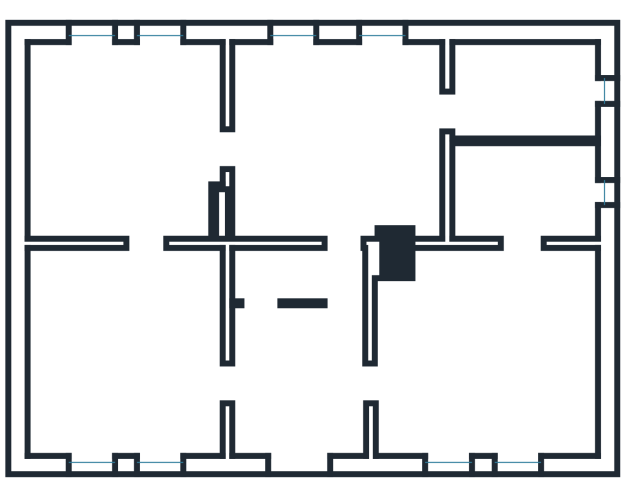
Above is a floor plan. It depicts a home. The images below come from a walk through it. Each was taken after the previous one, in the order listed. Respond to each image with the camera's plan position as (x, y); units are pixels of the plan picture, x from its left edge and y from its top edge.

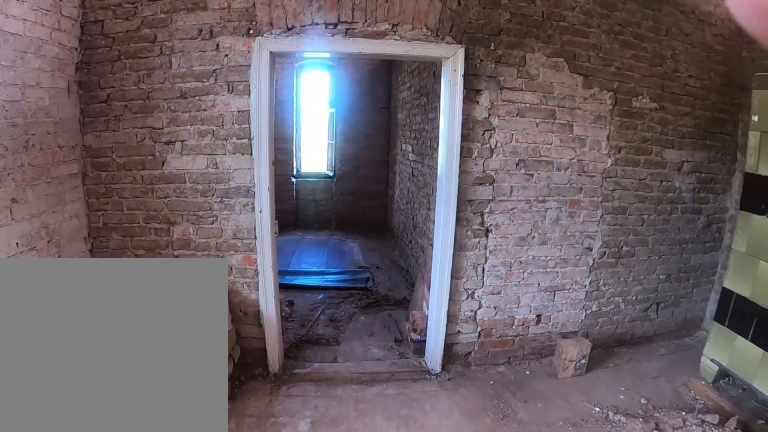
(390, 116)
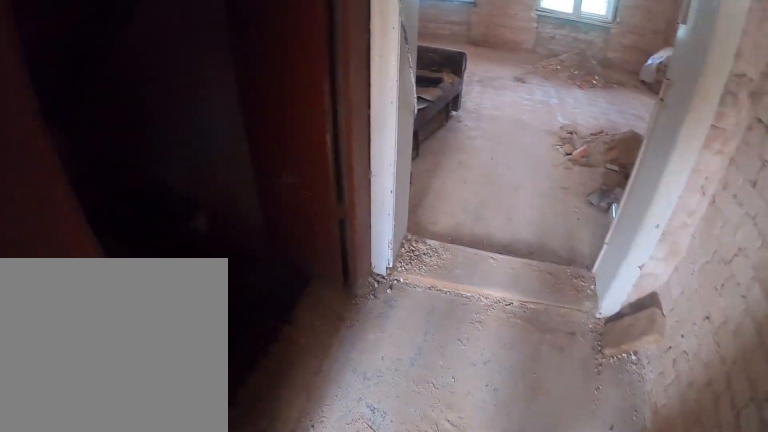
(338, 327)
